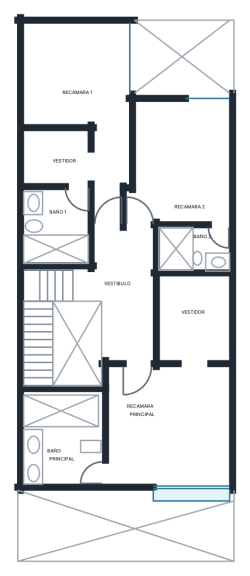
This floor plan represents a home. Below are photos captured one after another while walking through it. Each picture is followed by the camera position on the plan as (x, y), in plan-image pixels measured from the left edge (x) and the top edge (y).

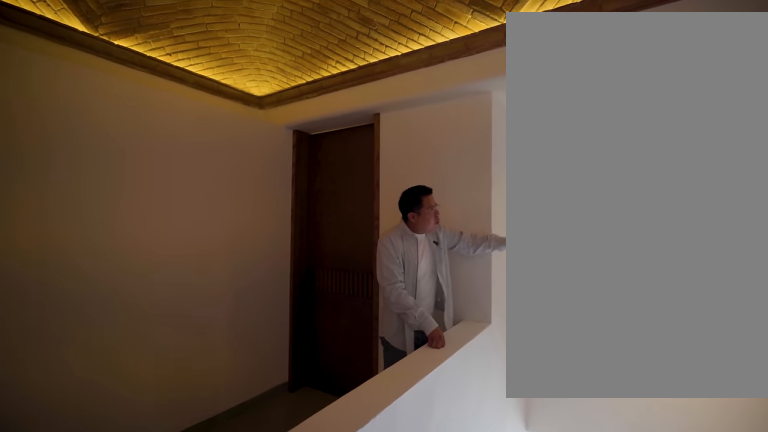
(98, 285)
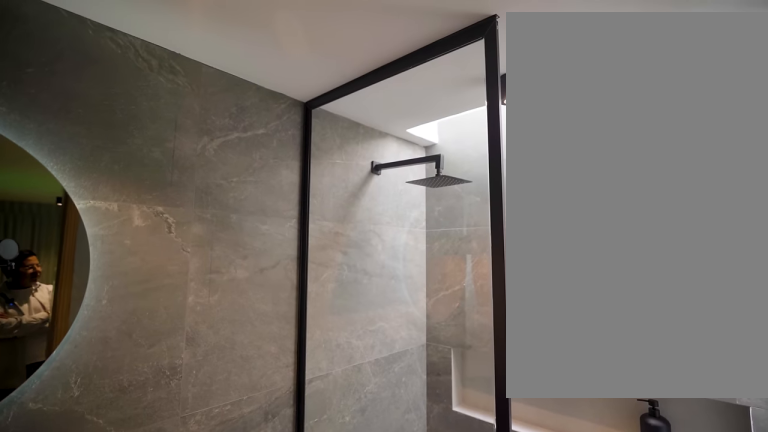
(218, 235)
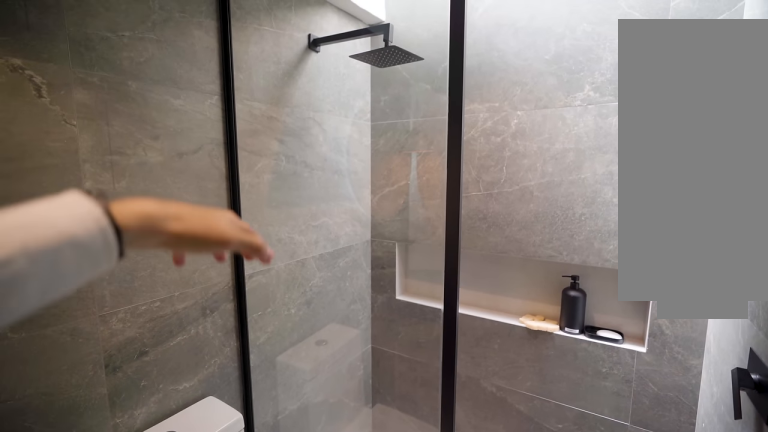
(217, 237)
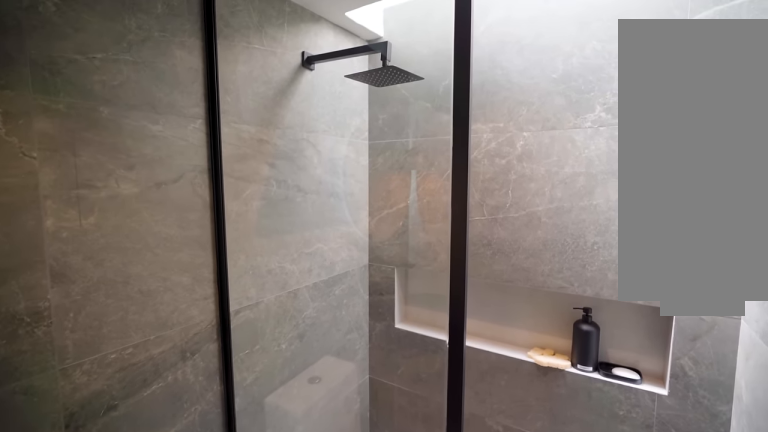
(217, 236)
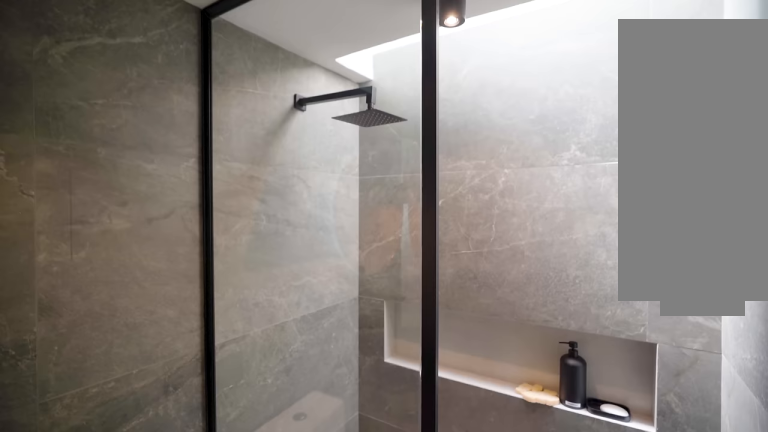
(210, 246)
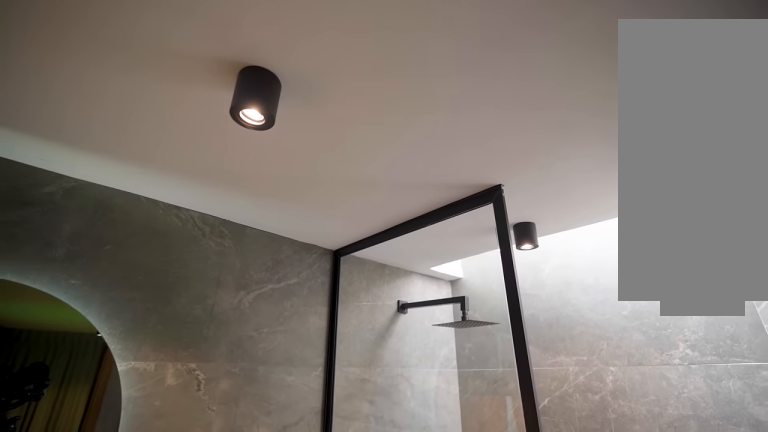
(213, 241)
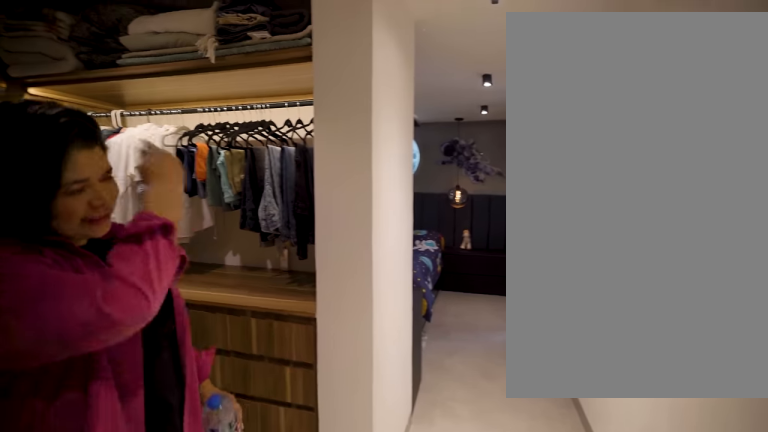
(104, 192)
